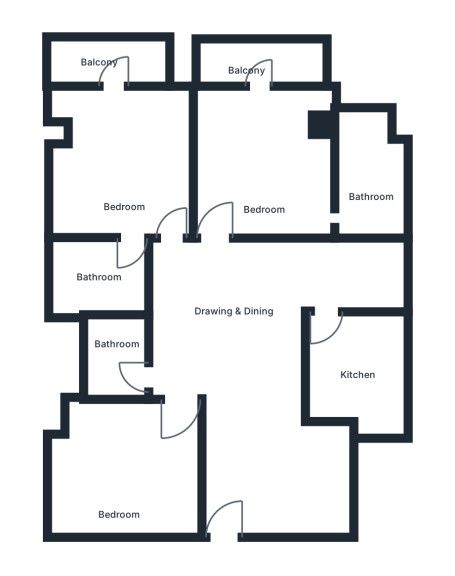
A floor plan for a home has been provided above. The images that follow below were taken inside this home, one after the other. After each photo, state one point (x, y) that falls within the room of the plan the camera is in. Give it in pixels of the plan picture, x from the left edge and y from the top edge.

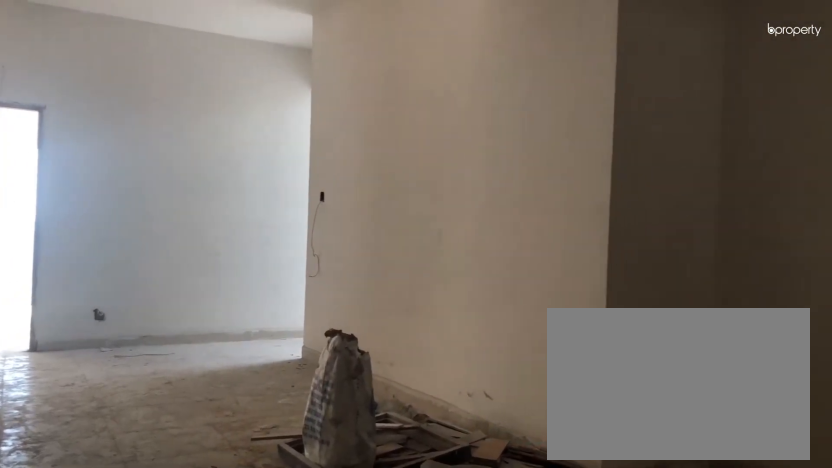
(229, 354)
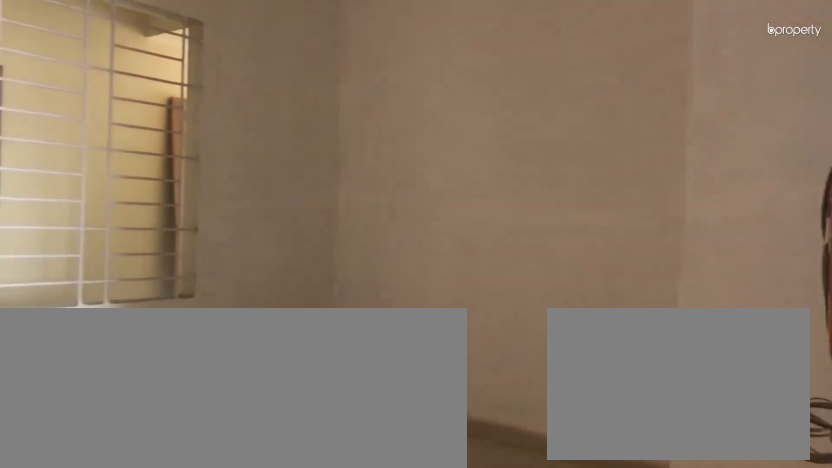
(123, 493)
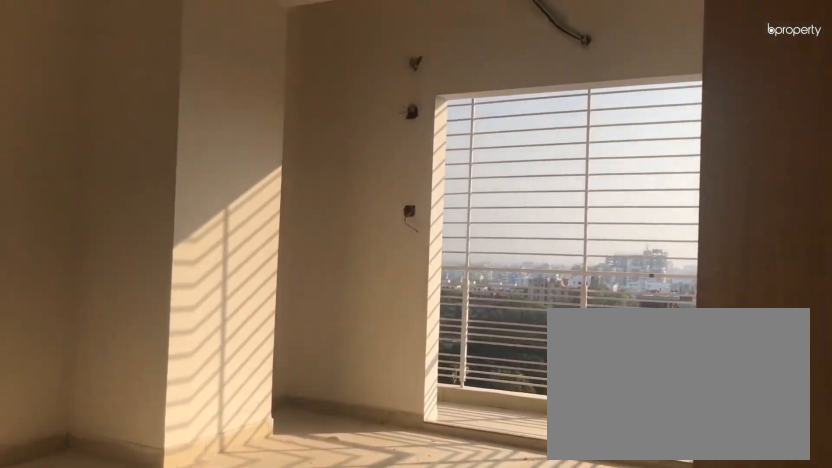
(123, 166)
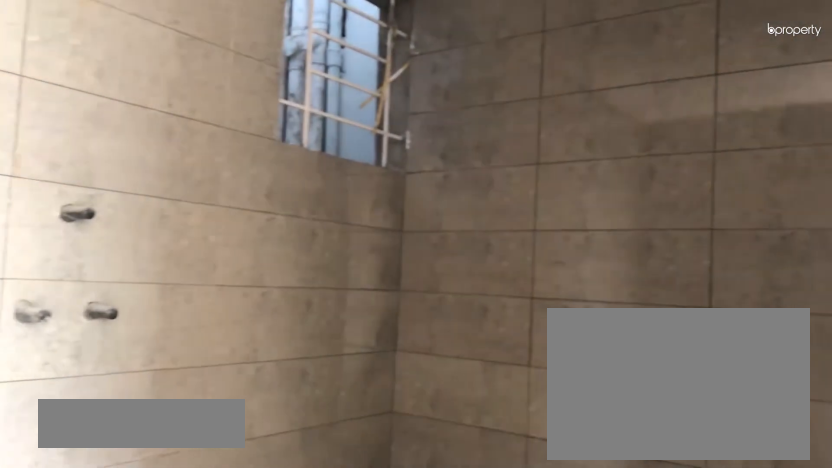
(77, 291)
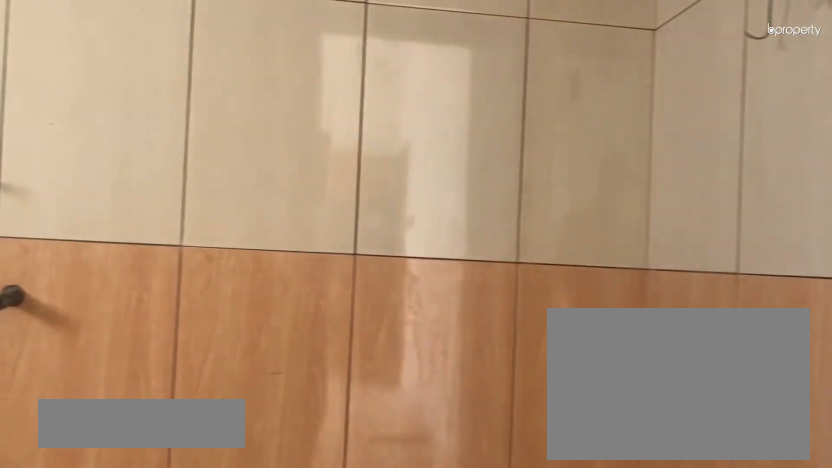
(363, 176)
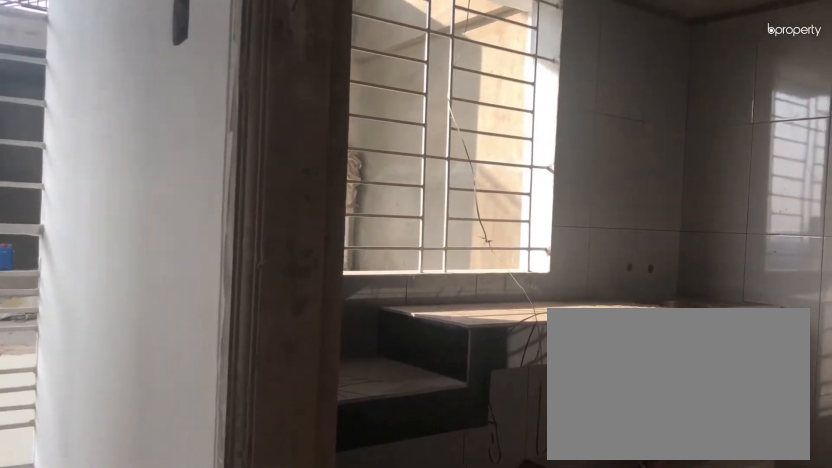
(355, 363)
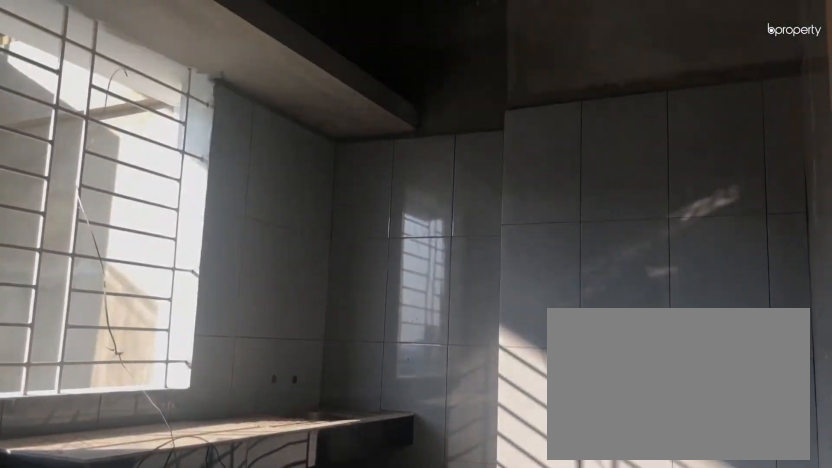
(355, 363)
